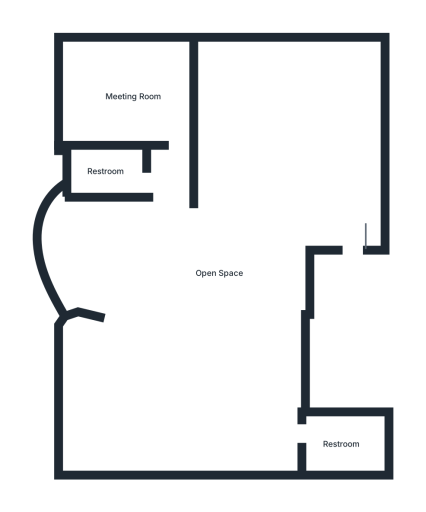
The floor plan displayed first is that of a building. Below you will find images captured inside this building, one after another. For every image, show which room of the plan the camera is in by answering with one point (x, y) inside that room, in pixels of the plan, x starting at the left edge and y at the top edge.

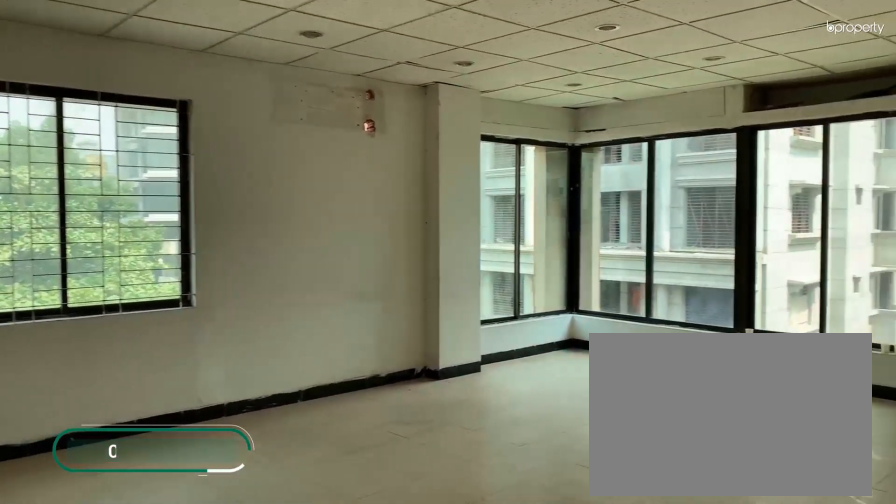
(204, 360)
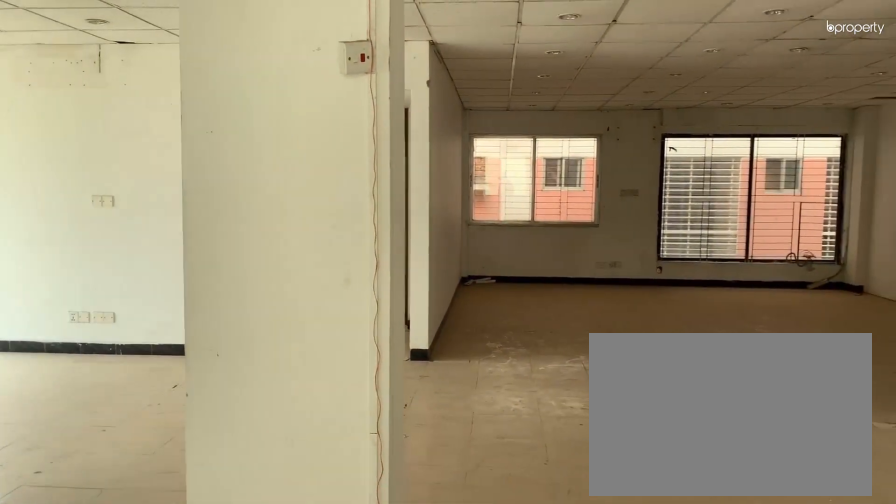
(204, 360)
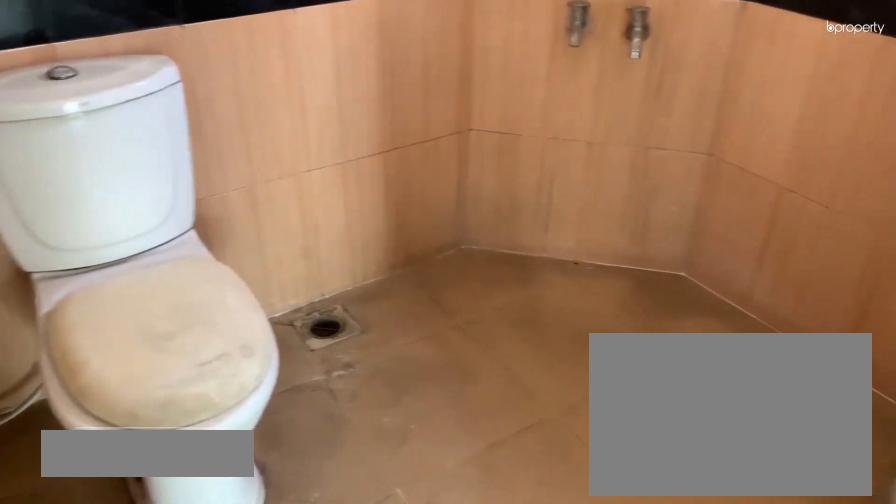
(344, 440)
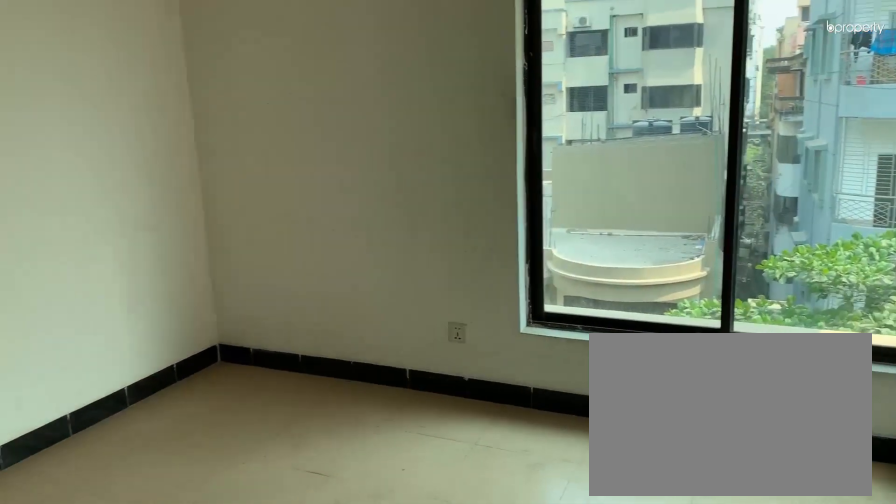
(128, 94)
